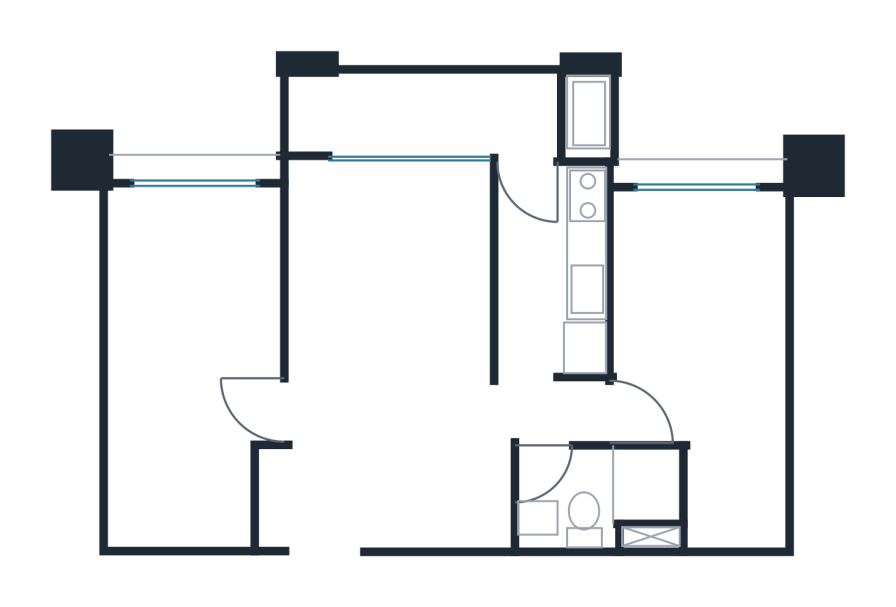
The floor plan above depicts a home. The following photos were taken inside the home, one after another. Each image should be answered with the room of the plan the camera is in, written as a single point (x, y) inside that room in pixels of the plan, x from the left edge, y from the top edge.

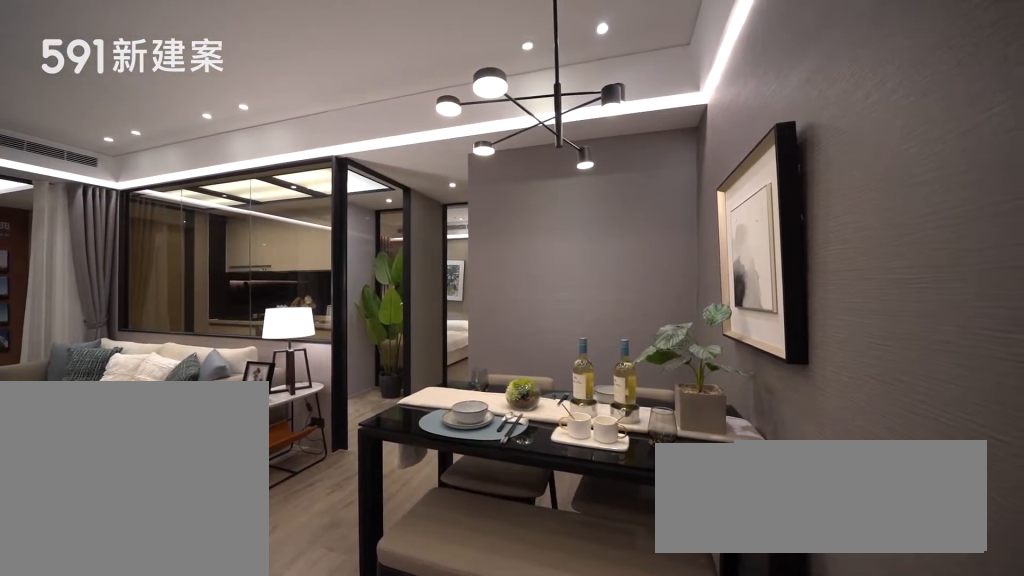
(443, 479)
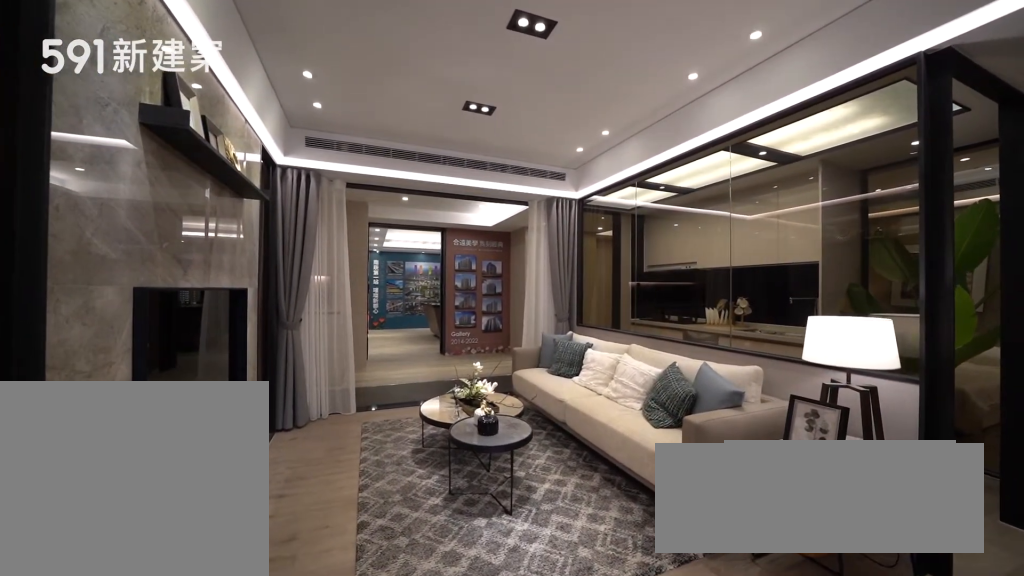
(390, 277)
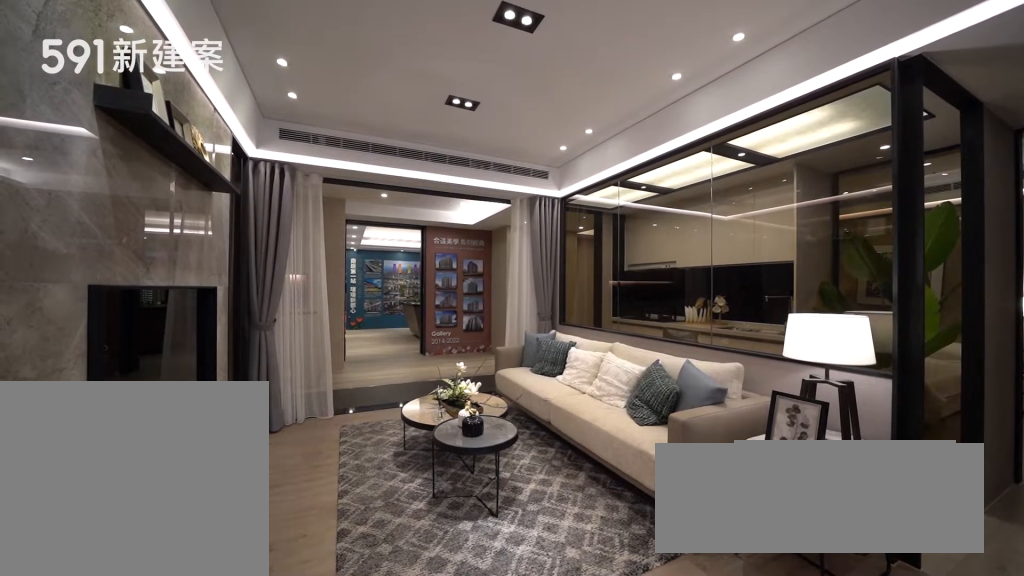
(390, 277)
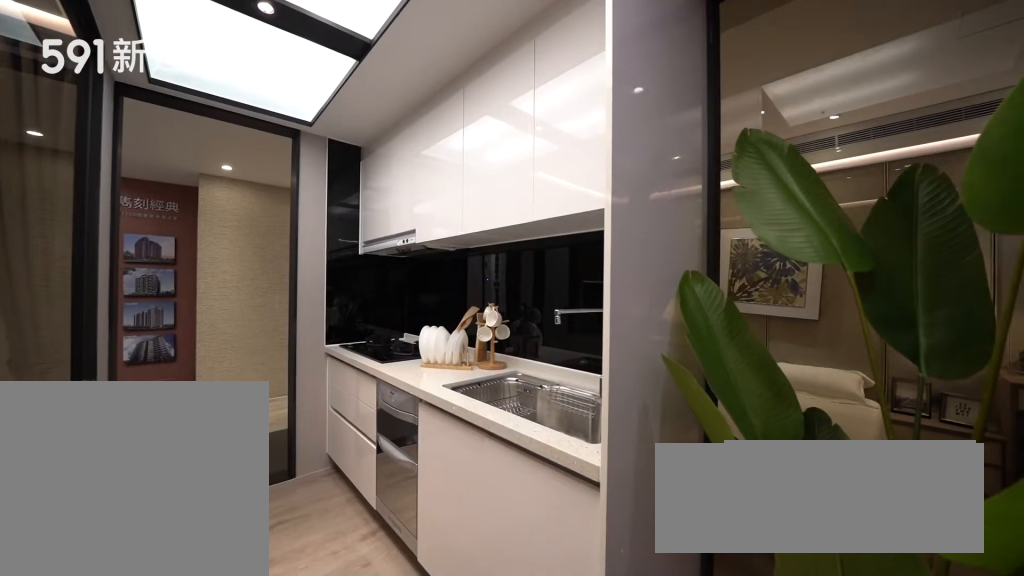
(555, 267)
